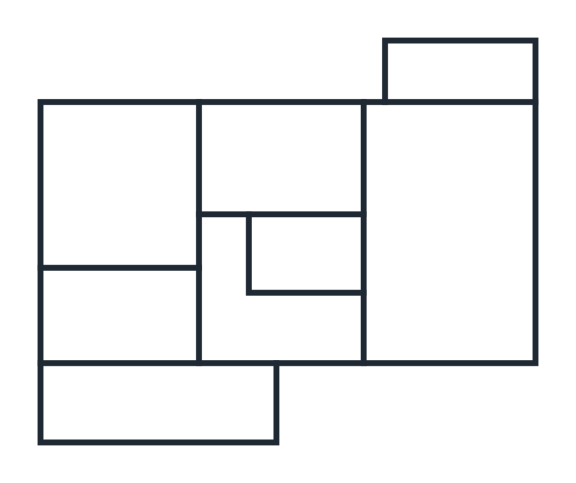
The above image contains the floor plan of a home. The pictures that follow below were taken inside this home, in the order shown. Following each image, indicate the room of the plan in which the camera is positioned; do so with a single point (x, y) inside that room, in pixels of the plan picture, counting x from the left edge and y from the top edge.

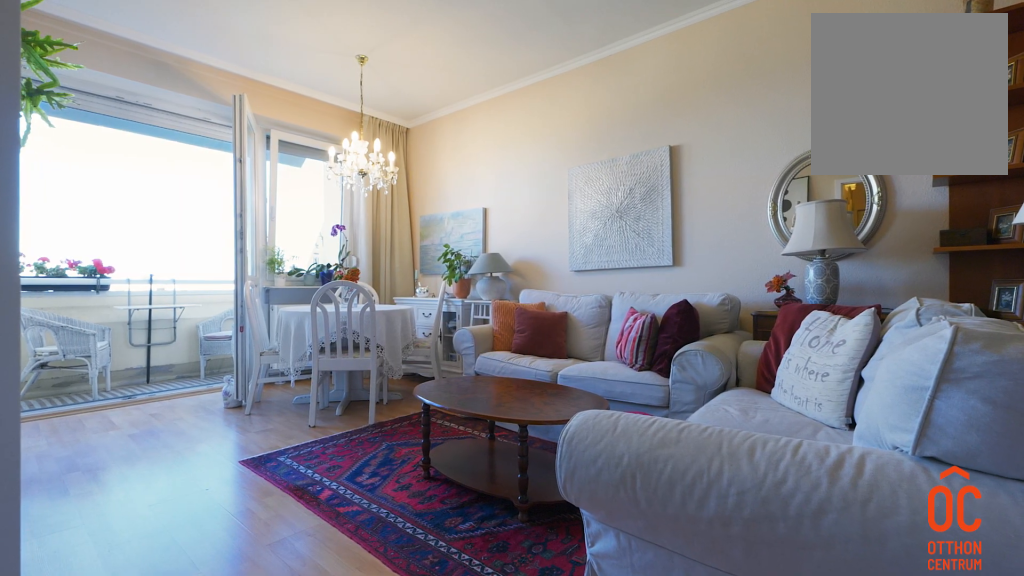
(434, 234)
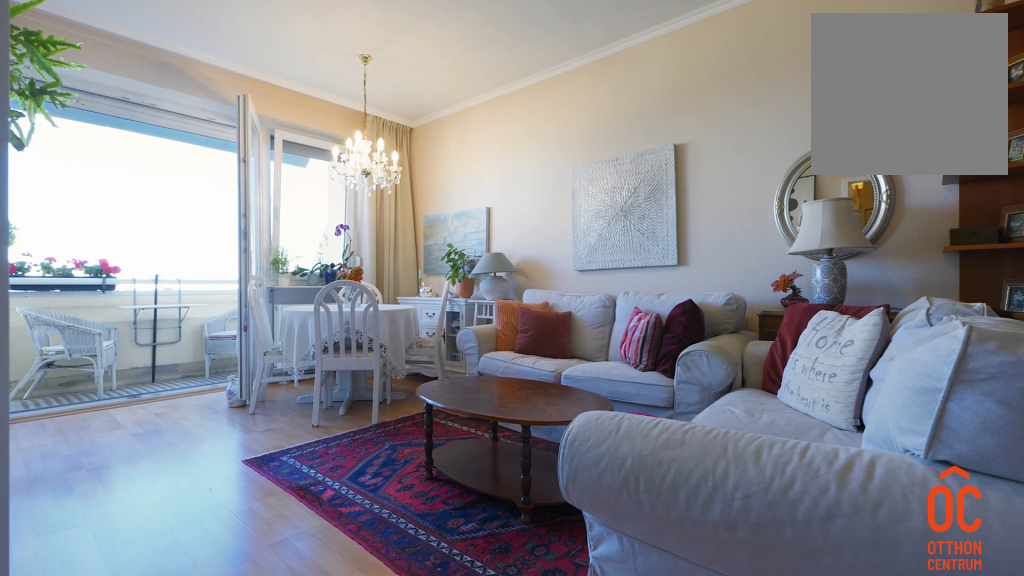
(435, 233)
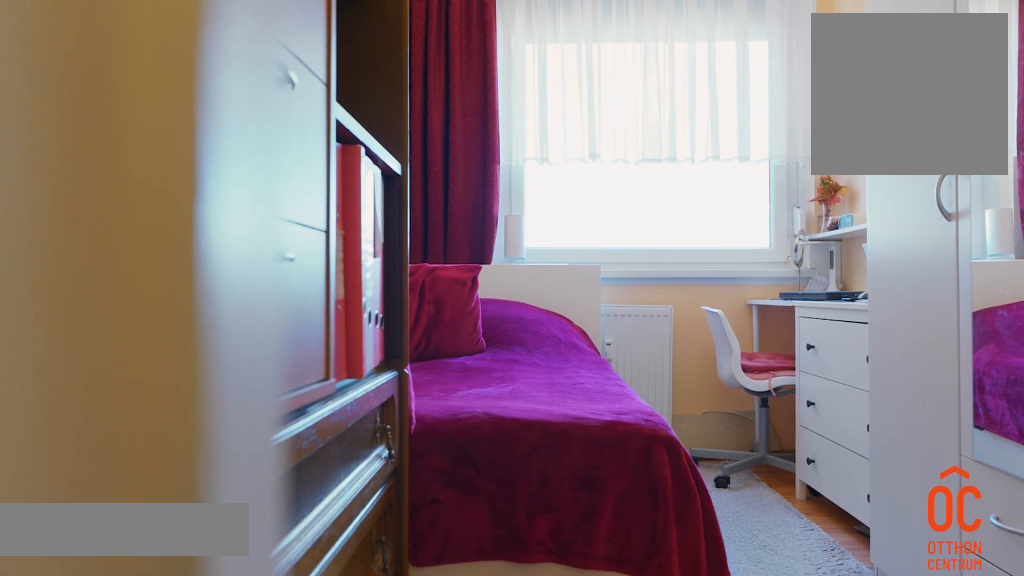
(105, 308)
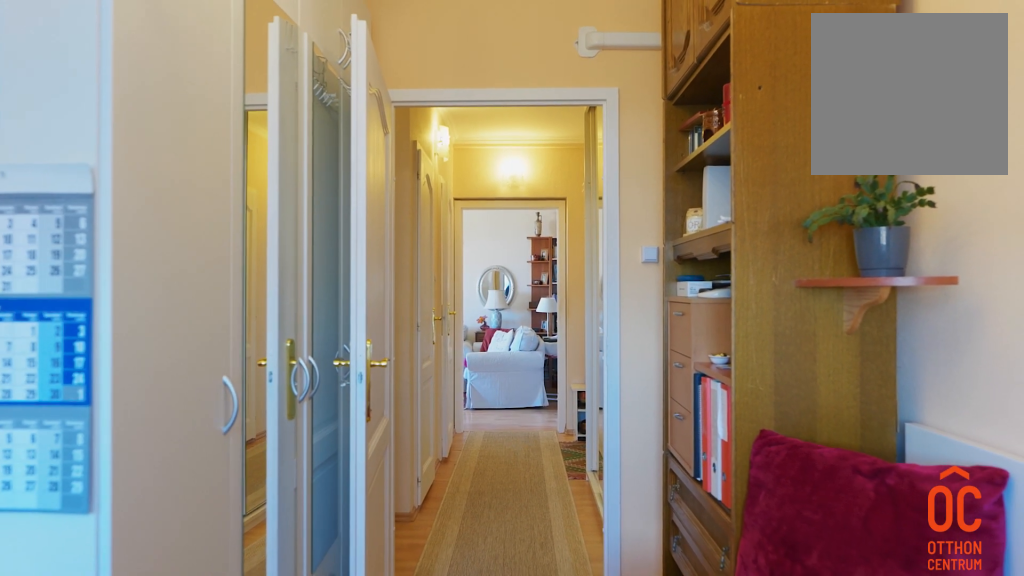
(104, 308)
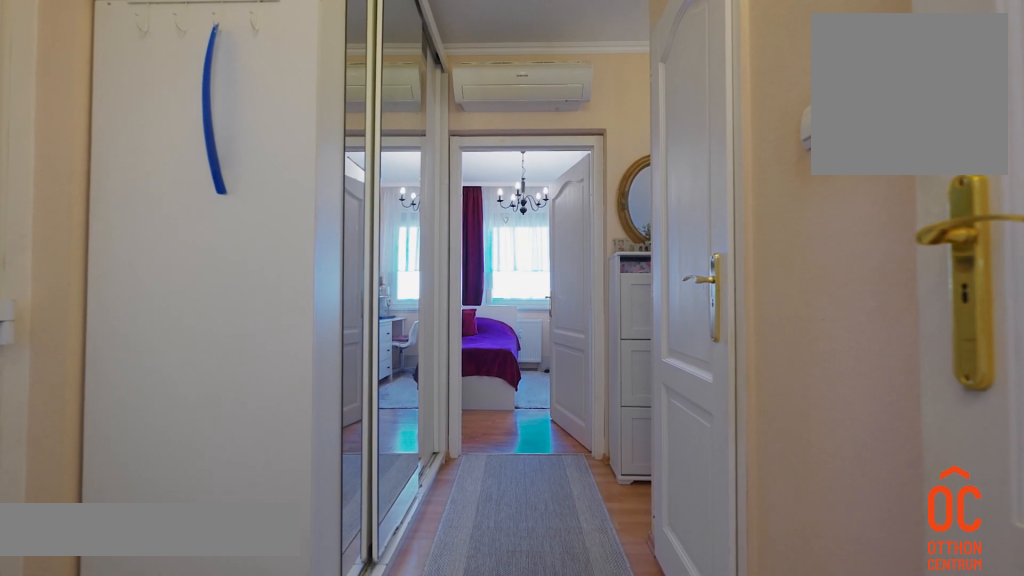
(253, 333)
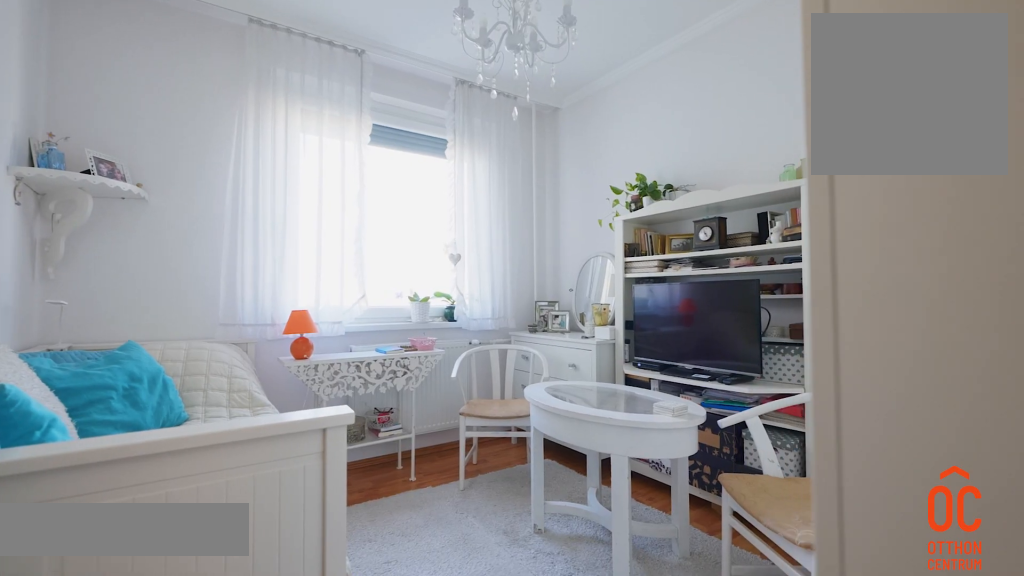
(126, 200)
